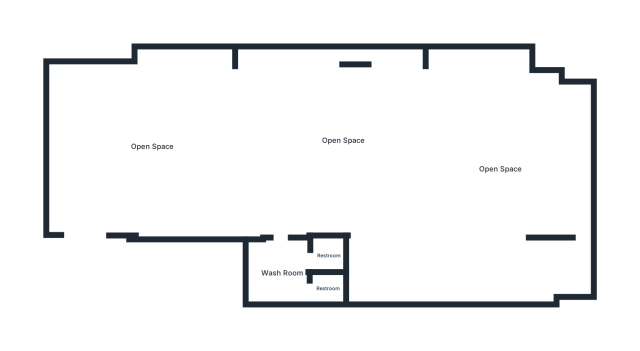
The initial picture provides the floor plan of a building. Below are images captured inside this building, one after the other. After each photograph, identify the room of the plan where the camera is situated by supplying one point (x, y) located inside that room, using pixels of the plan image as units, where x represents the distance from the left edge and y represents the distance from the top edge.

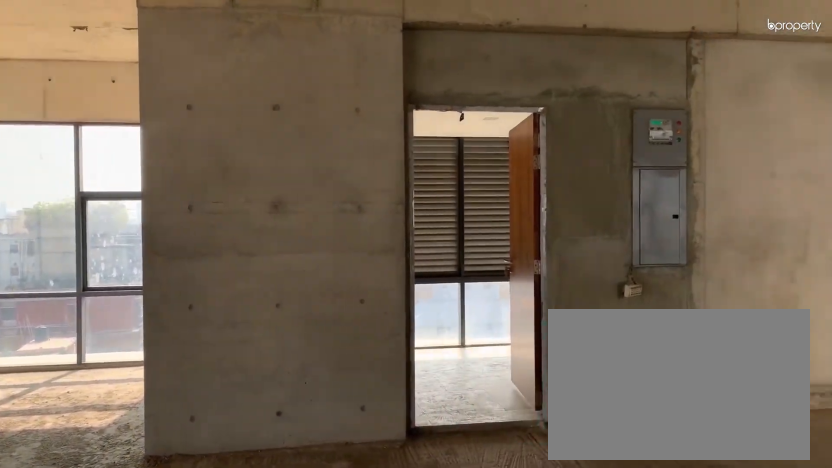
(345, 140)
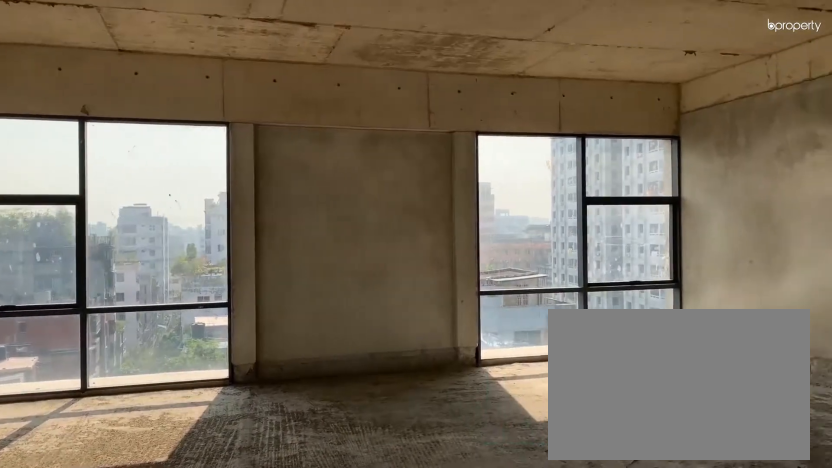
(502, 169)
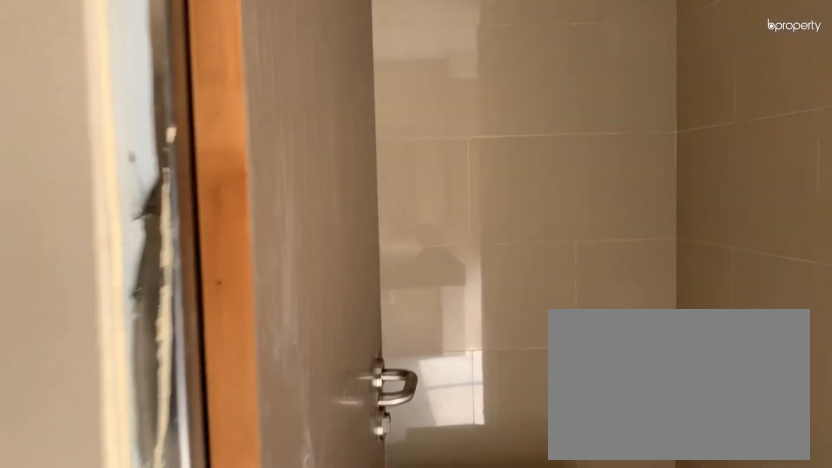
(328, 290)
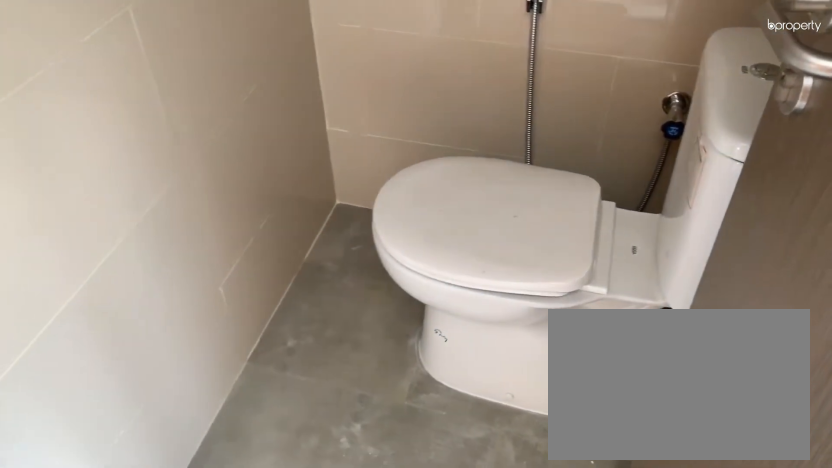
(327, 256)
